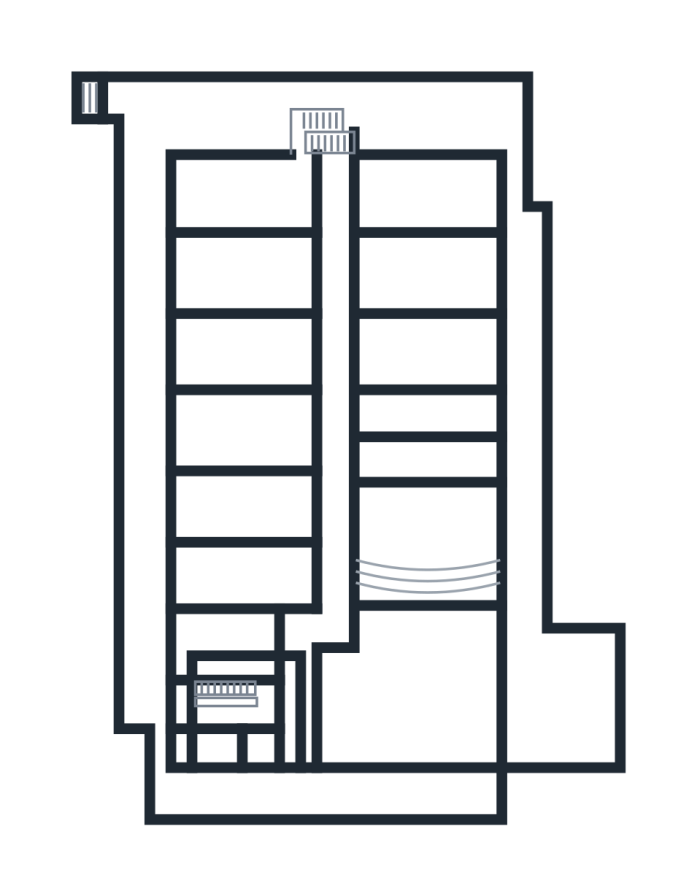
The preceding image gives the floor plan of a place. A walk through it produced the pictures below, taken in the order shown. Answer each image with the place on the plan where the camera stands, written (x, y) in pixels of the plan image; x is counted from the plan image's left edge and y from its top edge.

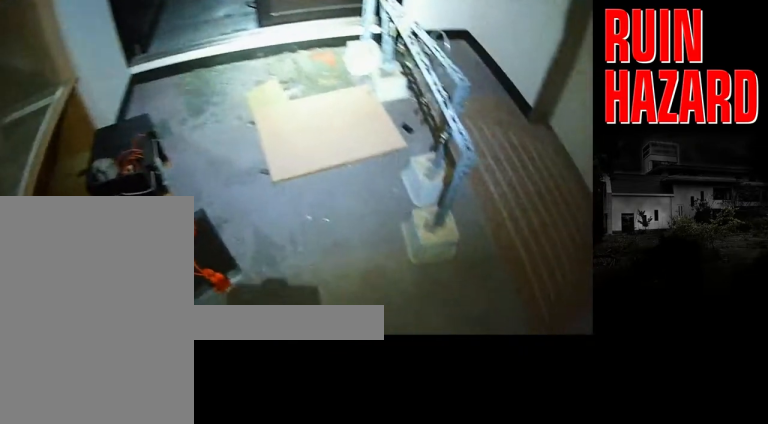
(328, 653)
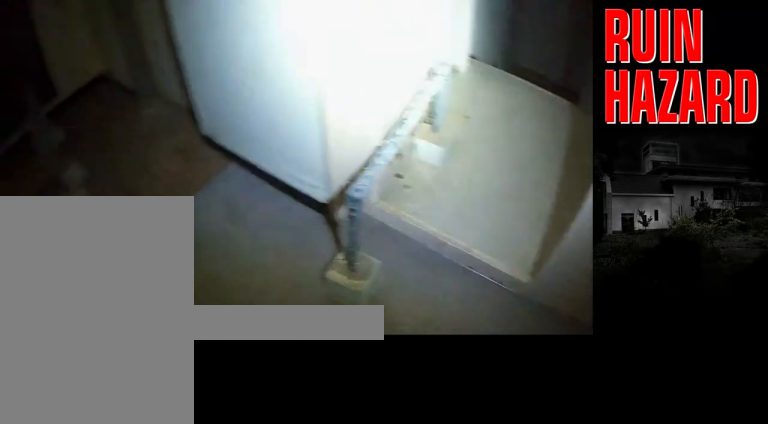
(328, 662)
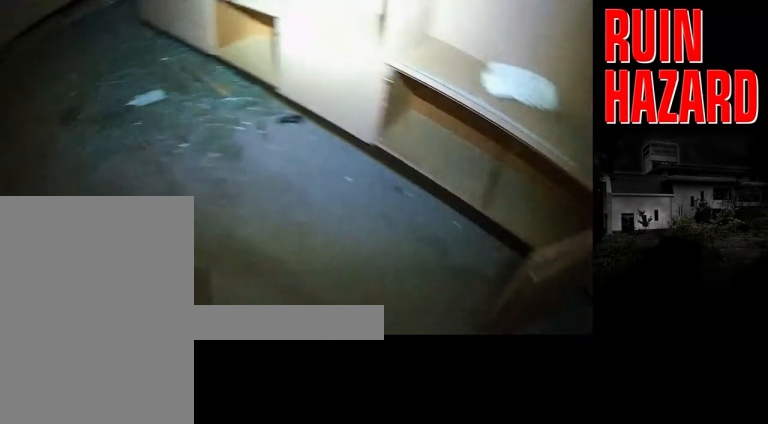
(325, 660)
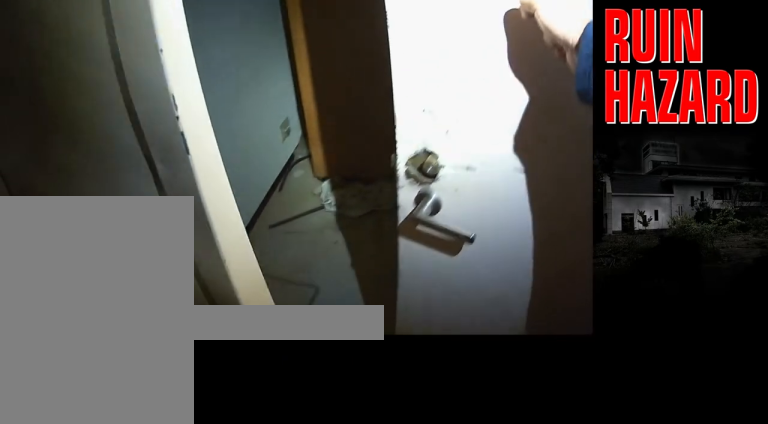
(321, 665)
